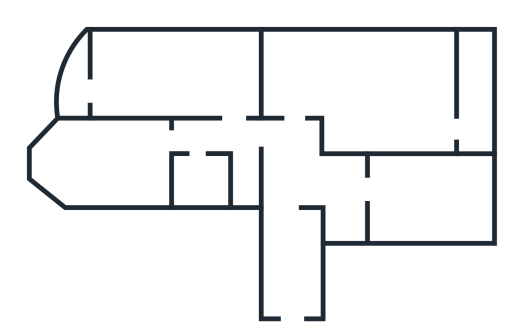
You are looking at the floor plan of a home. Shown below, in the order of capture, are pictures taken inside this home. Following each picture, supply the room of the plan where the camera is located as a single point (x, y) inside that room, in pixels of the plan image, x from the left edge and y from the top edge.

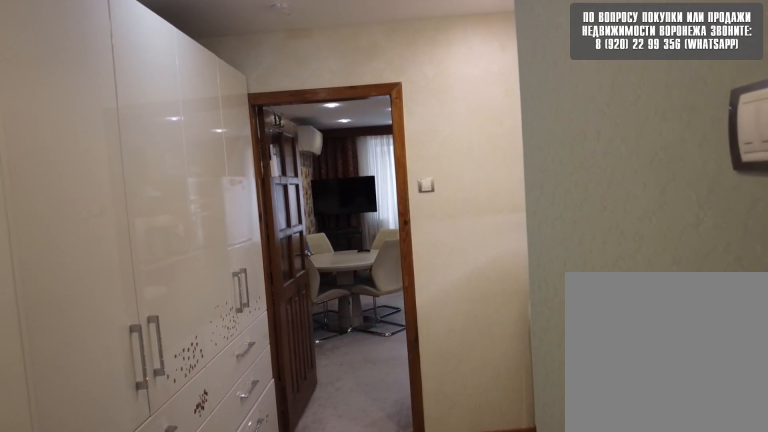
(295, 186)
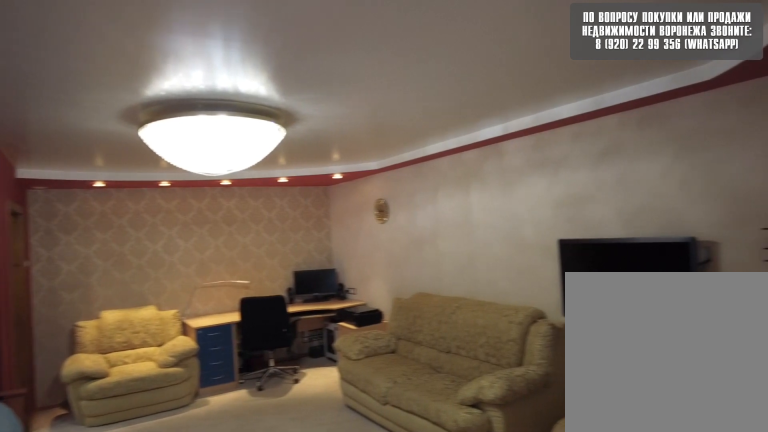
(333, 83)
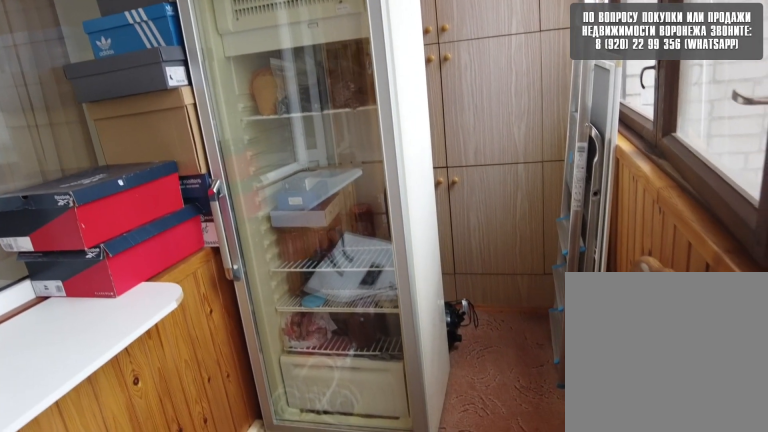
(485, 124)
